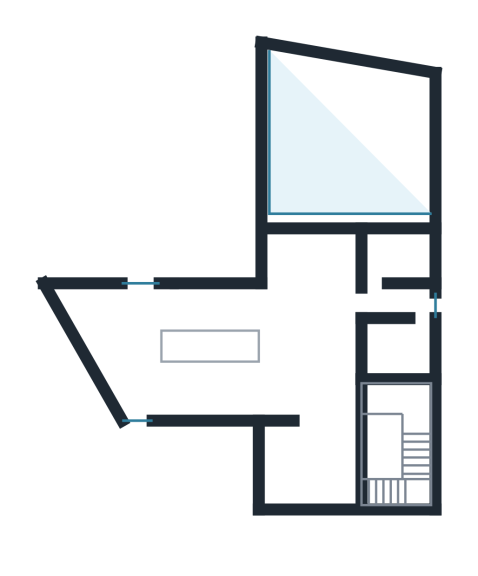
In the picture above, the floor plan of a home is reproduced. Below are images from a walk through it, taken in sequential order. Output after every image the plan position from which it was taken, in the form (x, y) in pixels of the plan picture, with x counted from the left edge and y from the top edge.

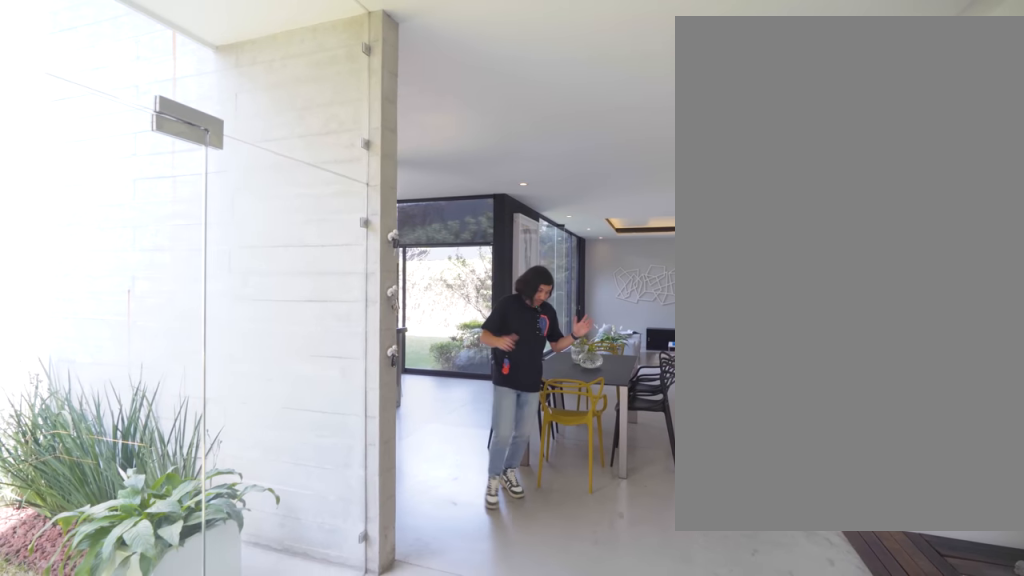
(335, 432)
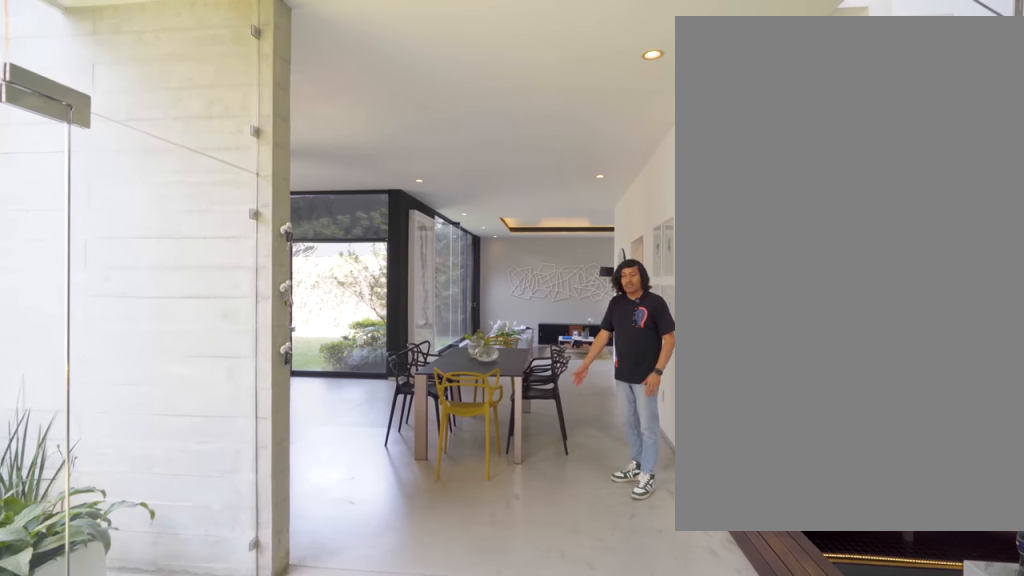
(333, 449)
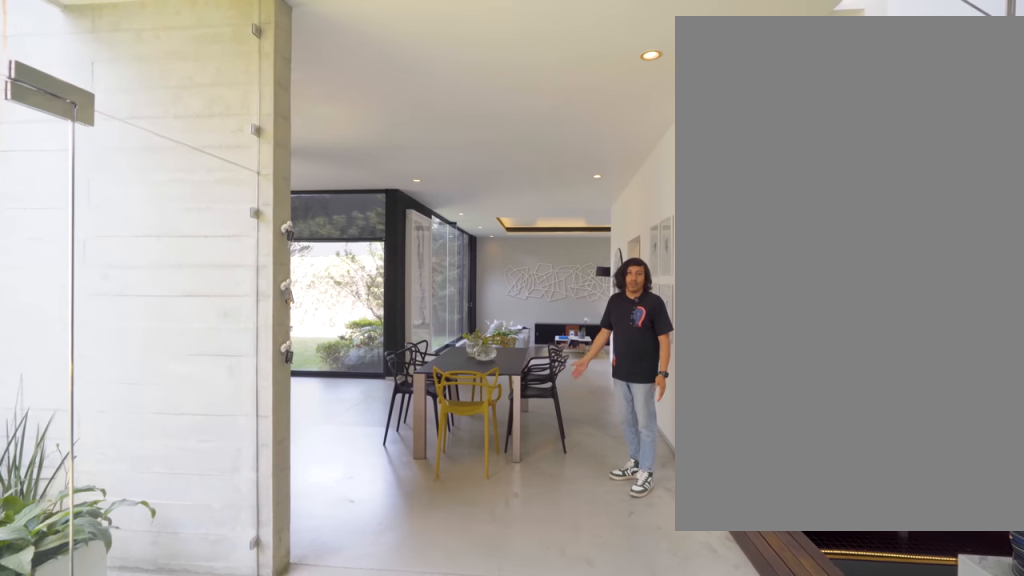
(333, 449)
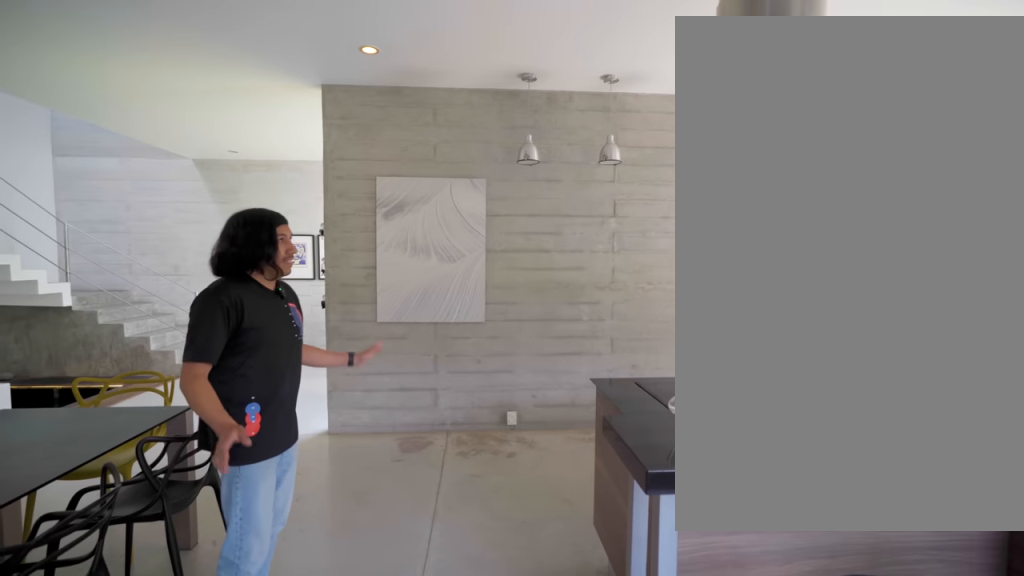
(264, 304)
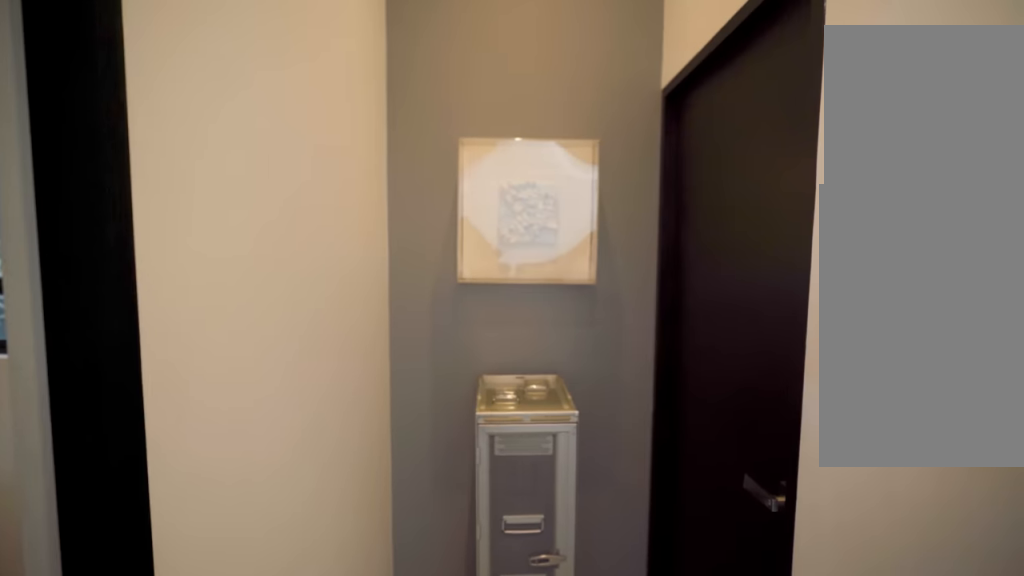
(374, 293)
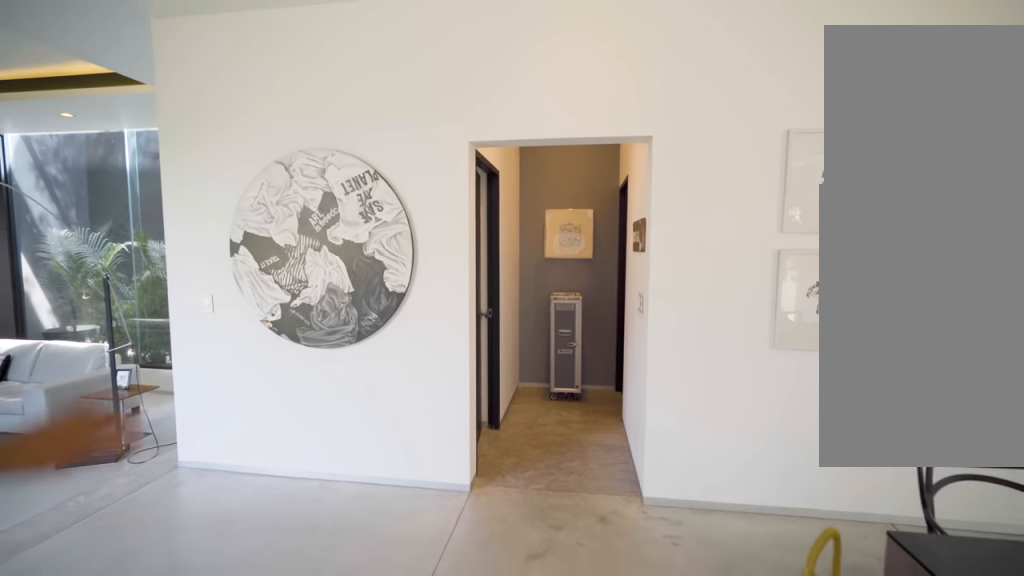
(329, 300)
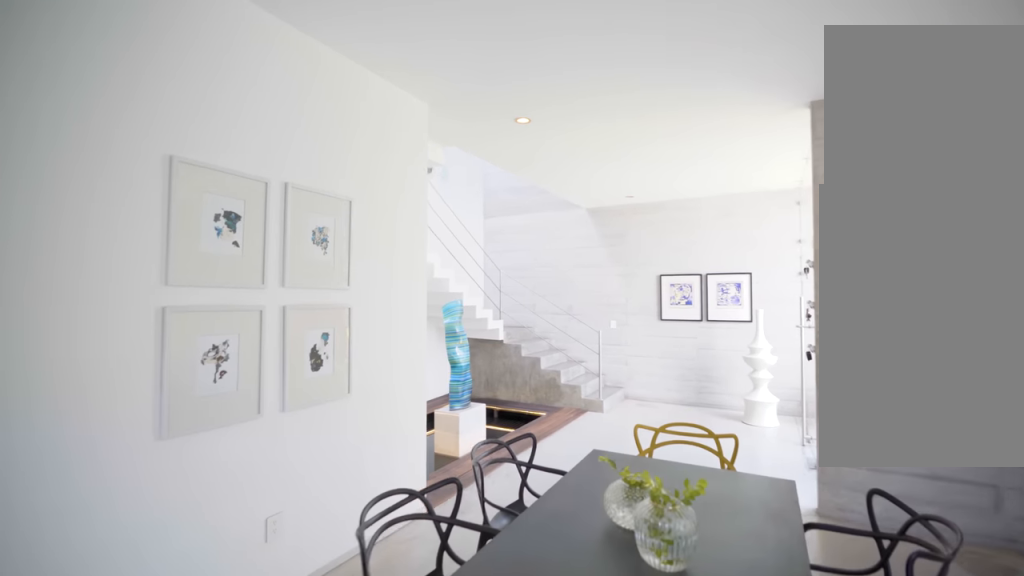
(335, 308)
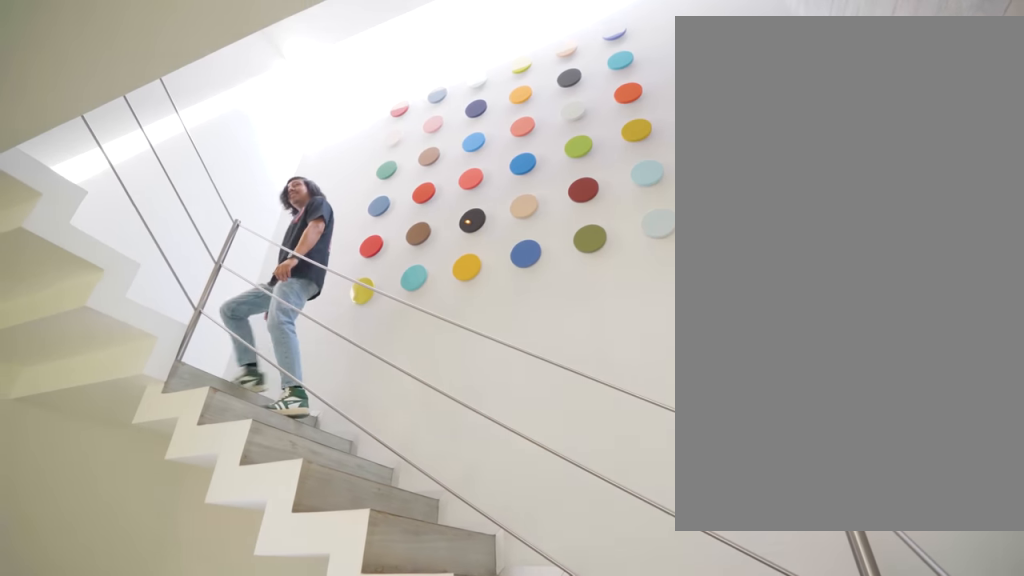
(338, 445)
